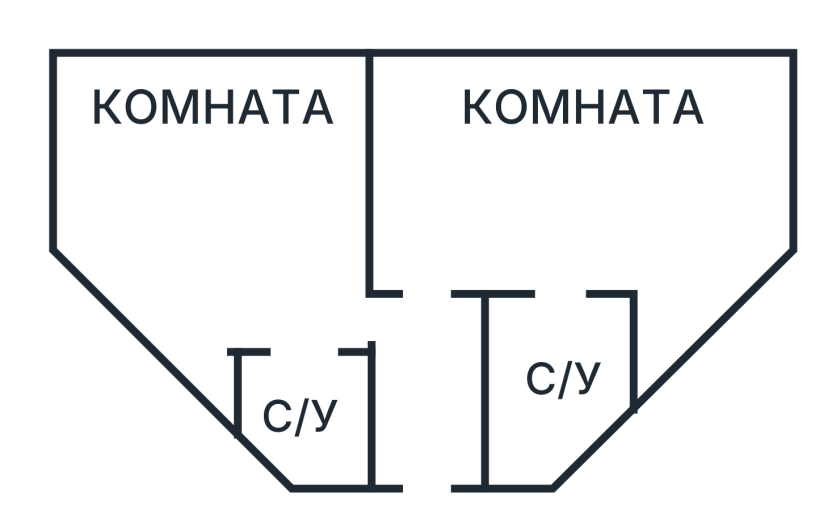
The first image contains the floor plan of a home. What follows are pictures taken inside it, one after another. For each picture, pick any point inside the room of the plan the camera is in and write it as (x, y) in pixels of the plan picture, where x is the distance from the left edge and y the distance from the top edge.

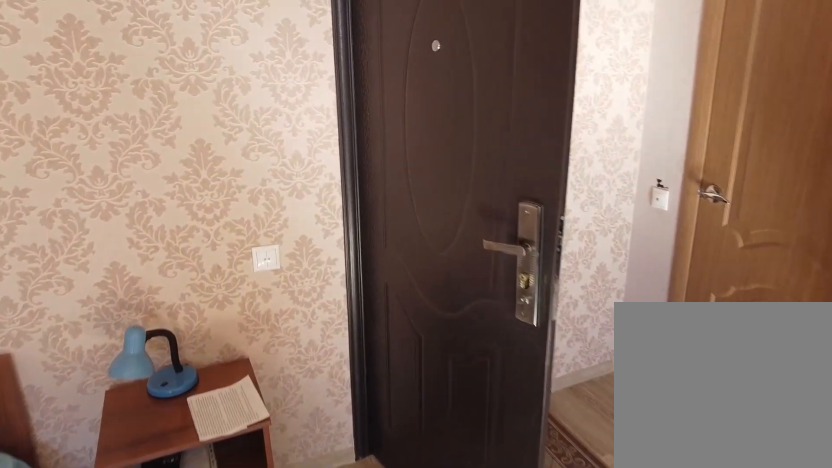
(329, 253)
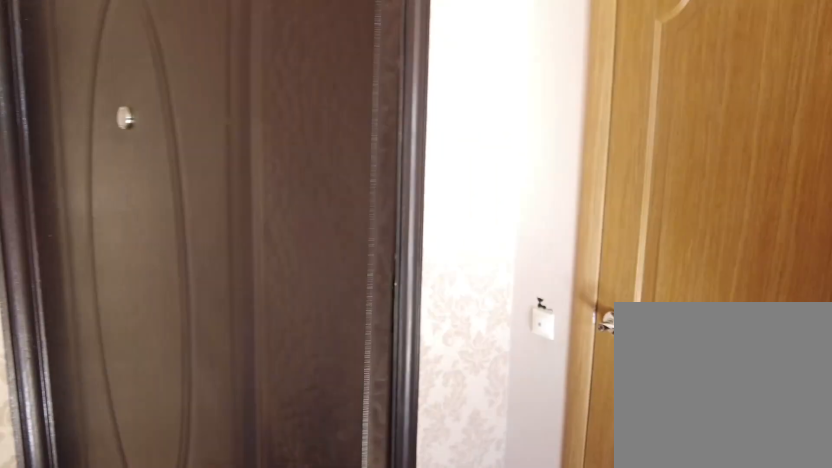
(348, 320)
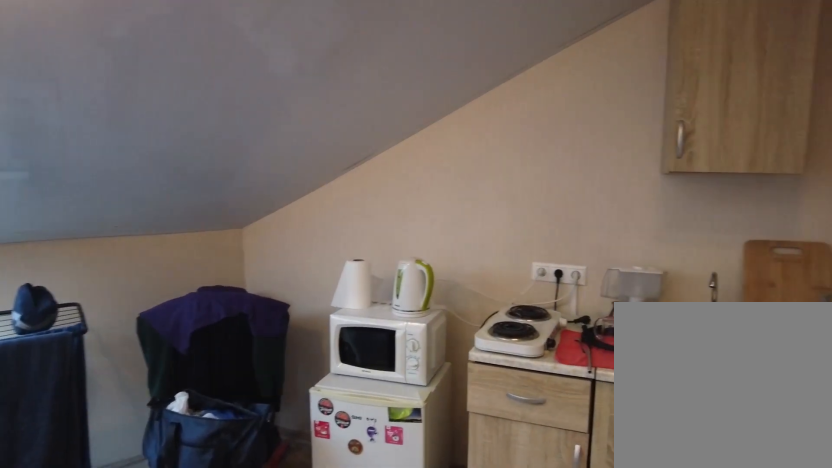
(467, 252)
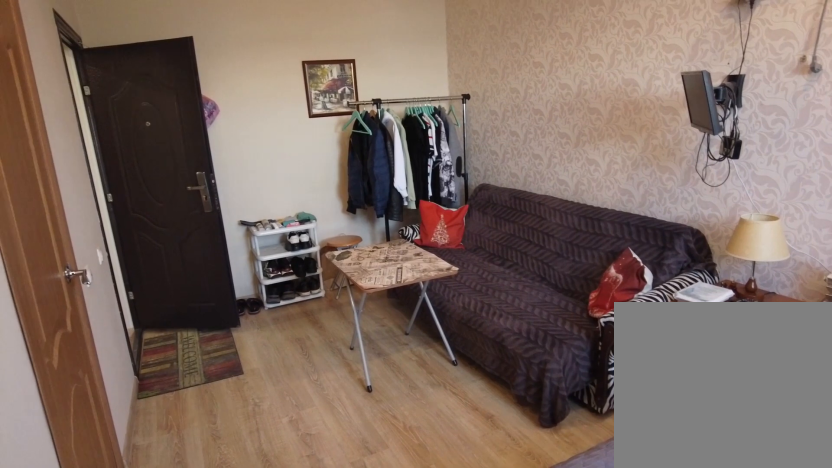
(467, 252)
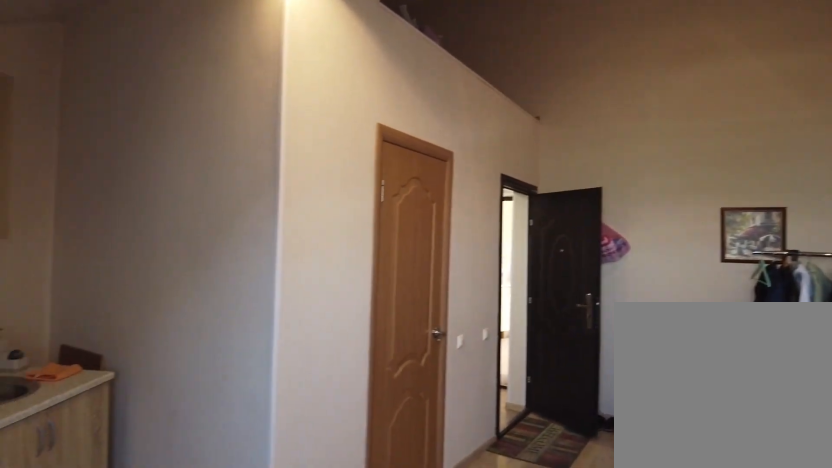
(751, 218)
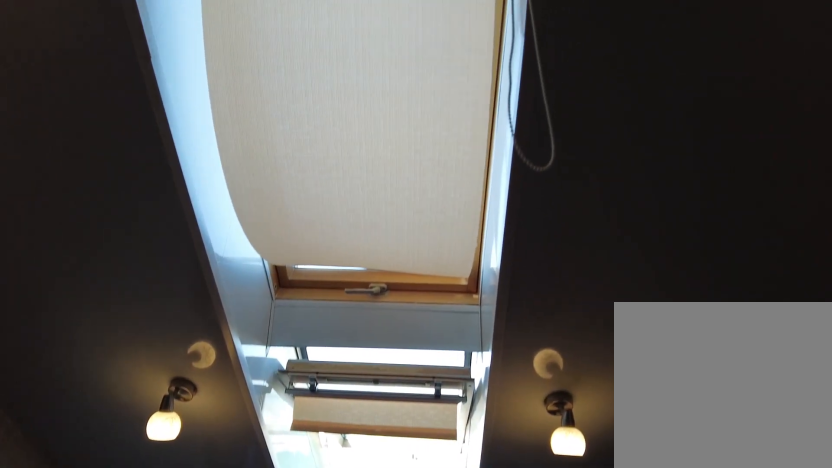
(566, 262)
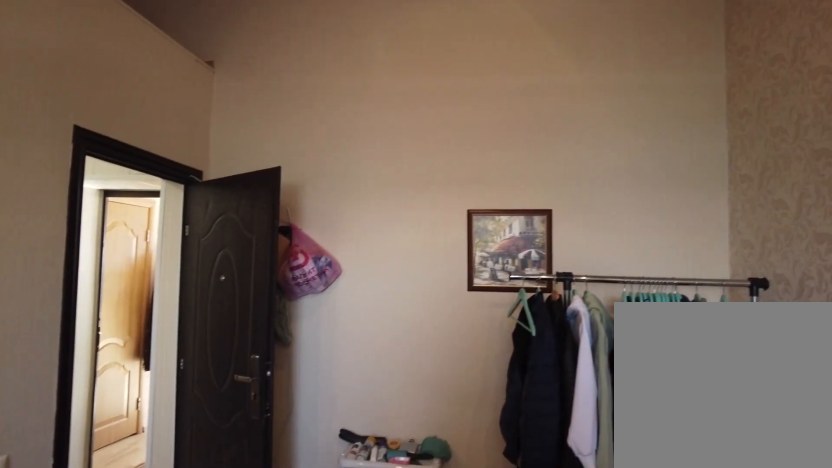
(566, 262)
